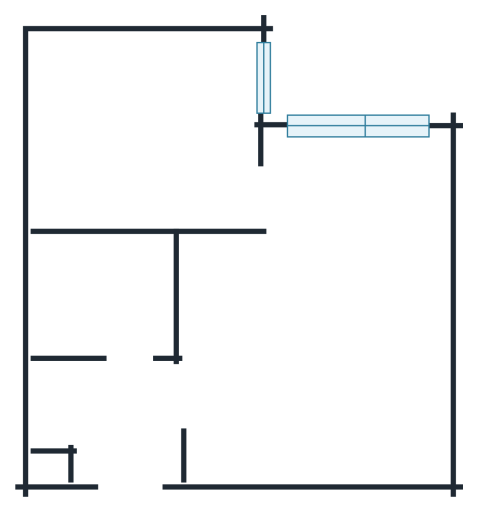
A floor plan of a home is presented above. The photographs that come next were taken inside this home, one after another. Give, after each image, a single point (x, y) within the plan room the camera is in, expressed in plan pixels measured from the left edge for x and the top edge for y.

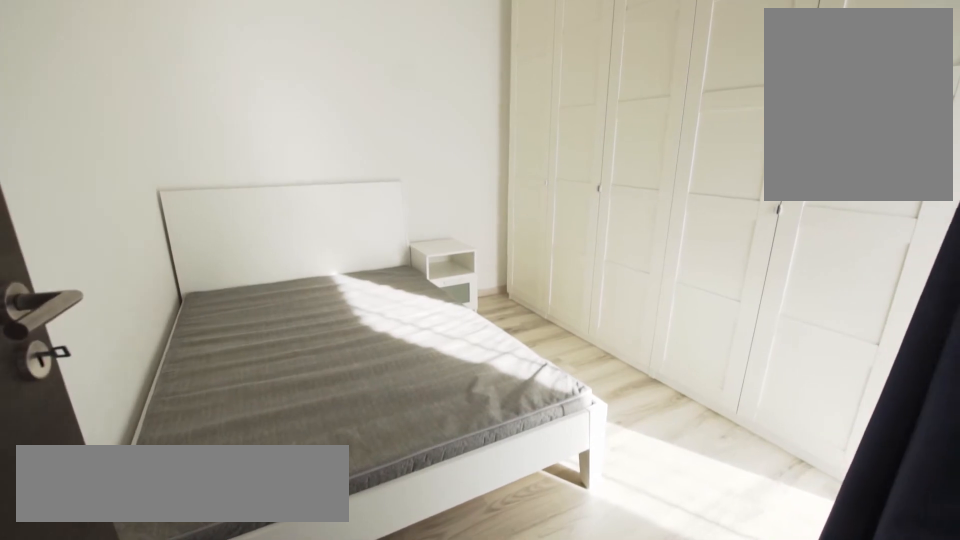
(139, 122)
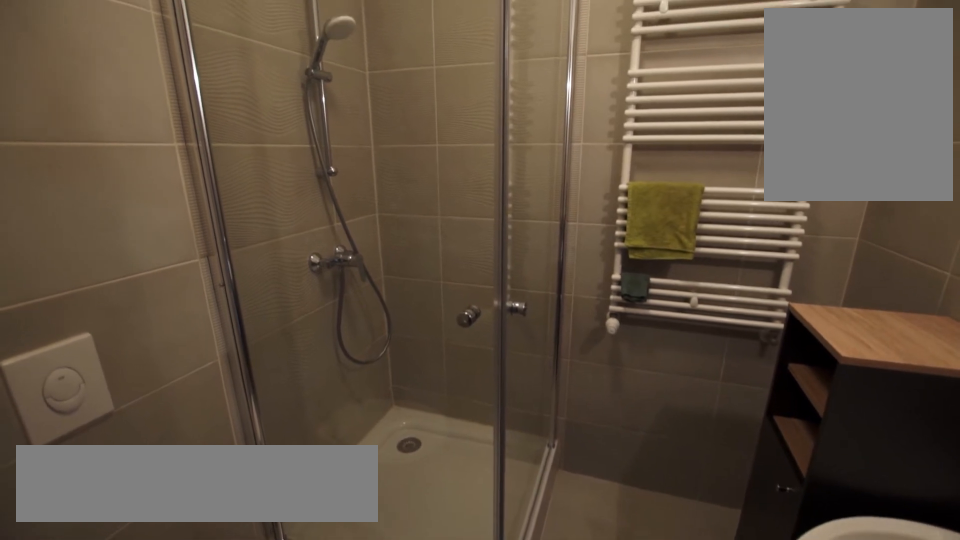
(91, 298)
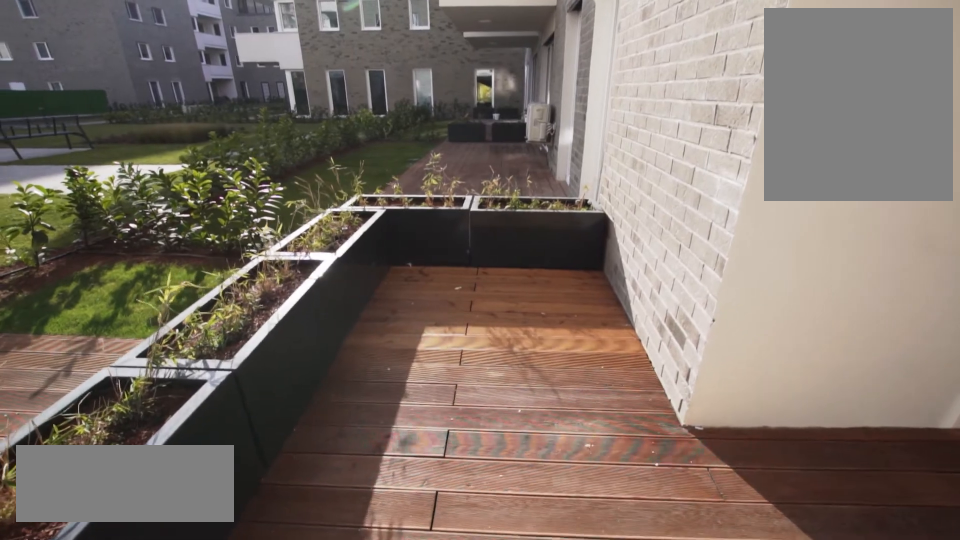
(362, 62)
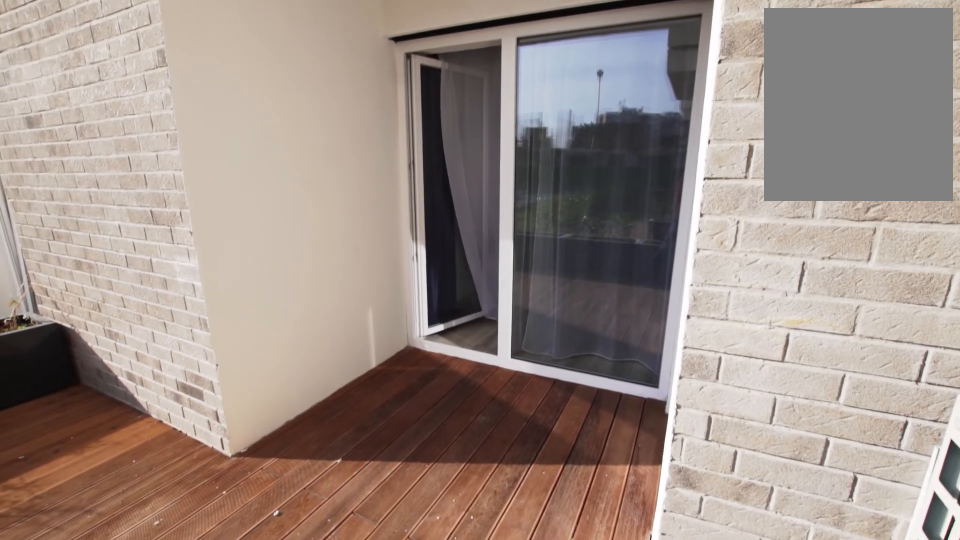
(363, 63)
